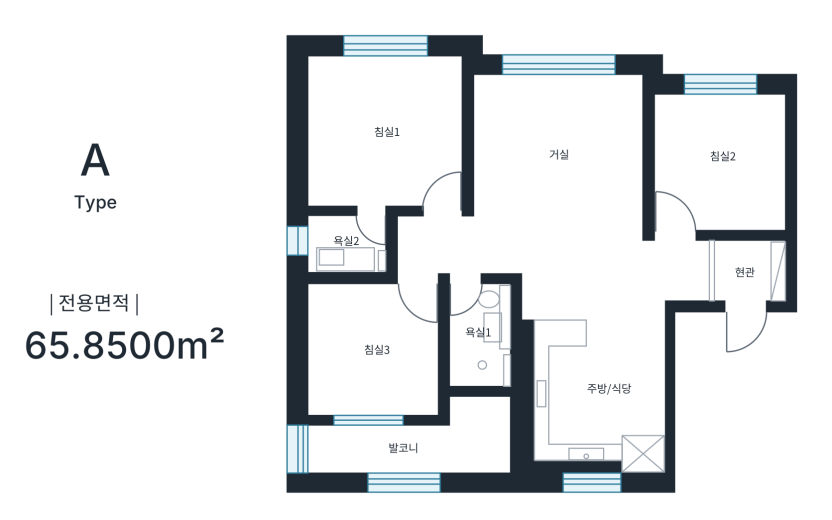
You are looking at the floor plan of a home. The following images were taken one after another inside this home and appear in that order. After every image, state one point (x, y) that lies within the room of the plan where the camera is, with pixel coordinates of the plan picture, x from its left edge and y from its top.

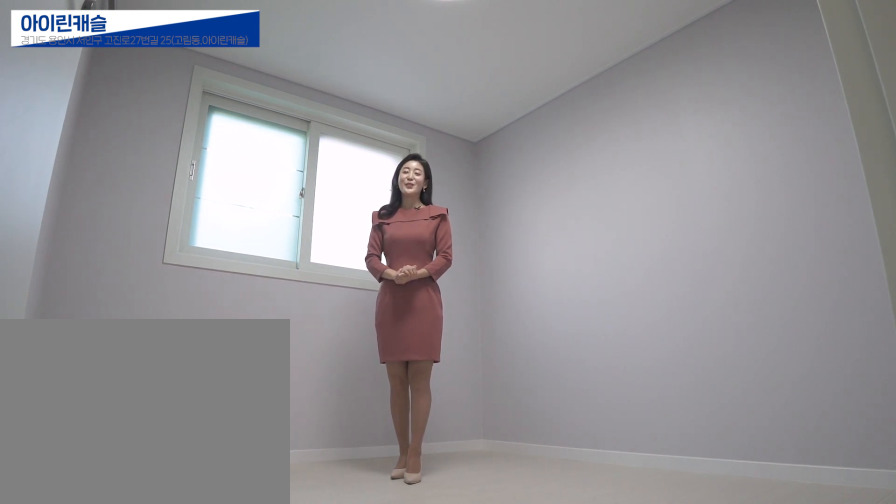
(723, 156)
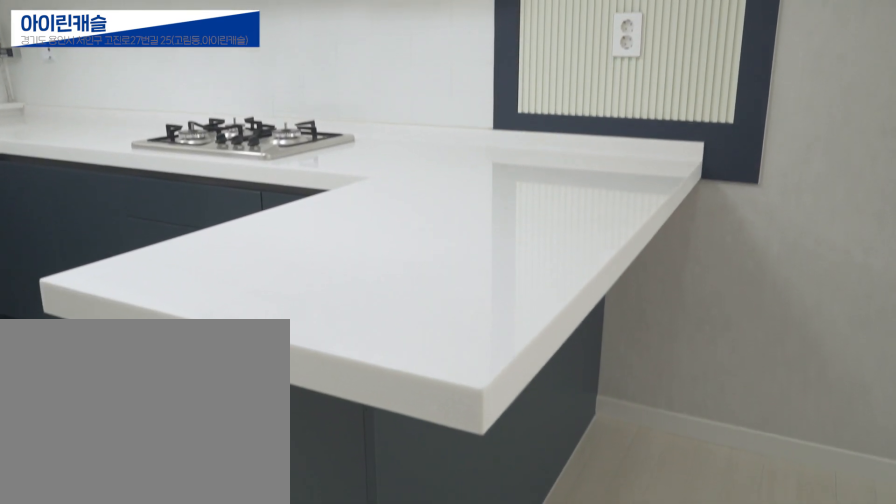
(598, 392)
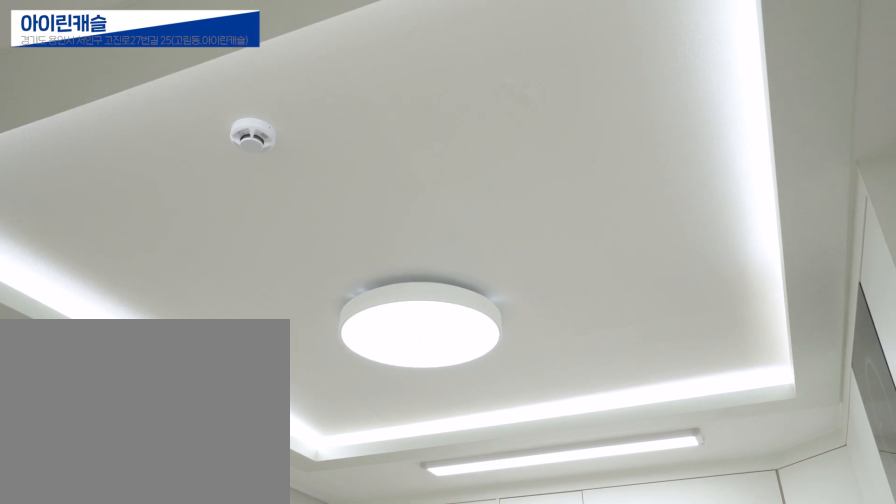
(598, 392)
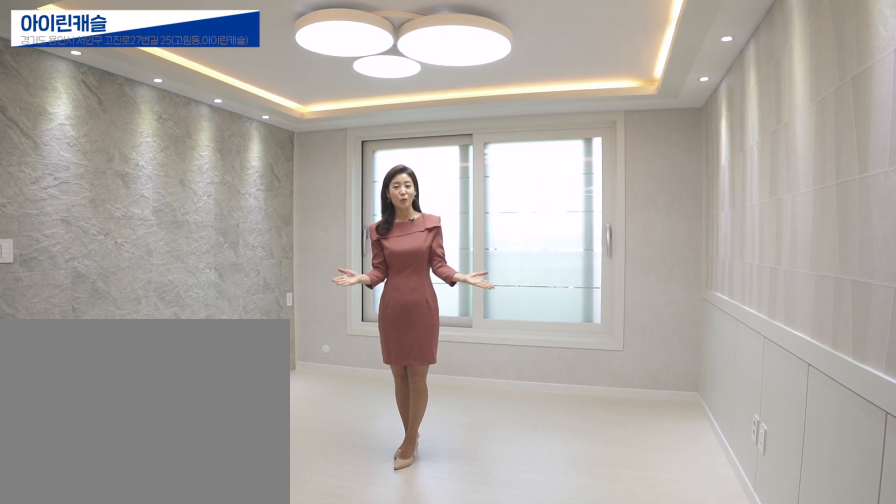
(562, 162)
